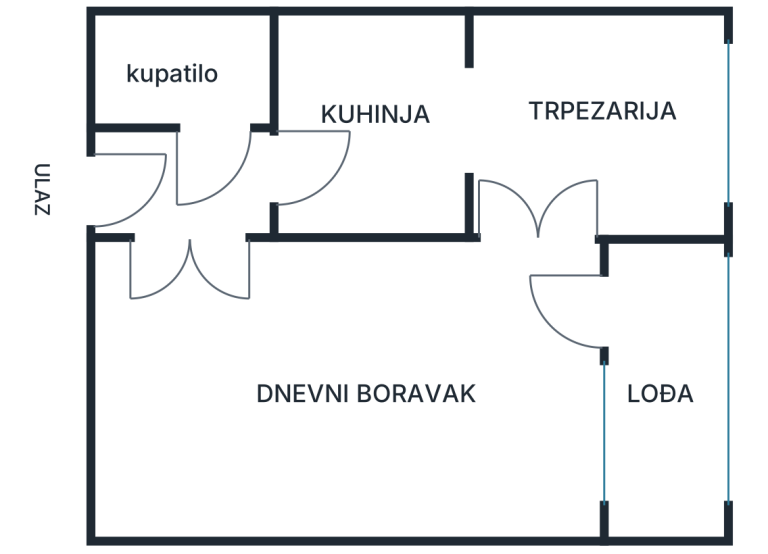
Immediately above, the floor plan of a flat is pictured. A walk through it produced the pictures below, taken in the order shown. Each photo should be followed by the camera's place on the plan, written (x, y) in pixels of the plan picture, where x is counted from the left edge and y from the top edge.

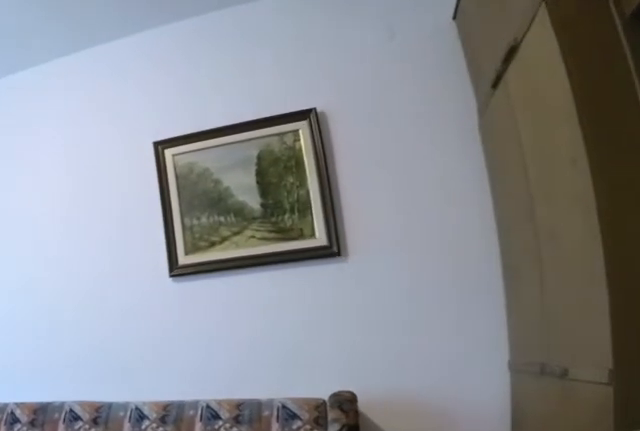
(206, 283)
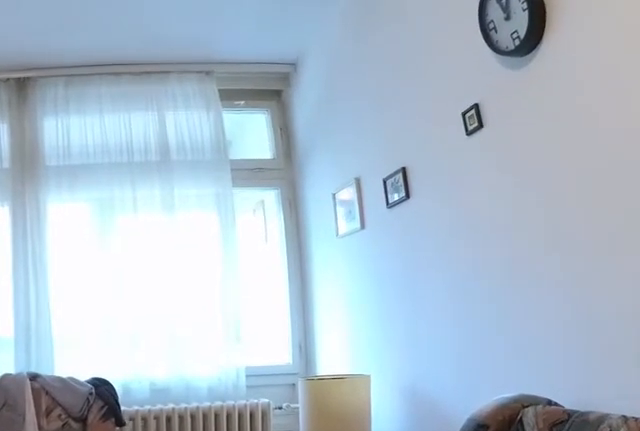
(271, 368)
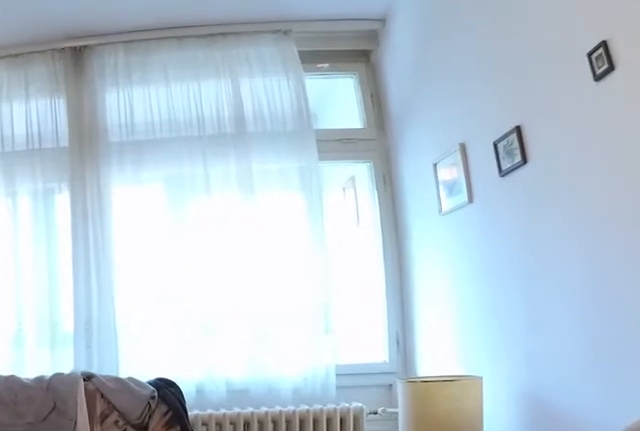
(289, 368)
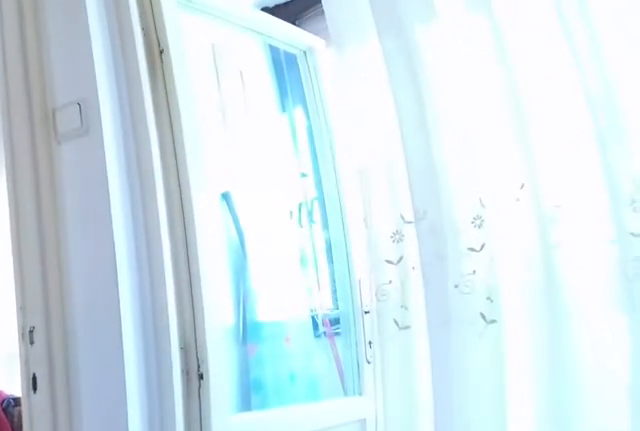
(515, 334)
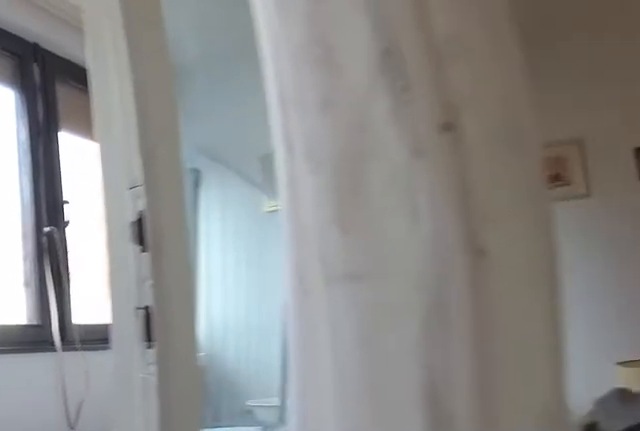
(584, 305)
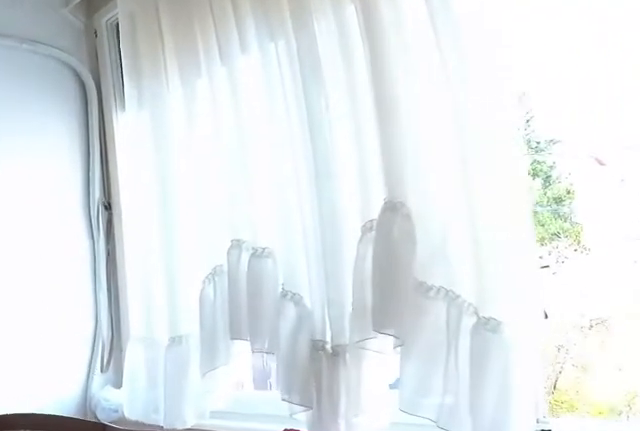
(552, 184)
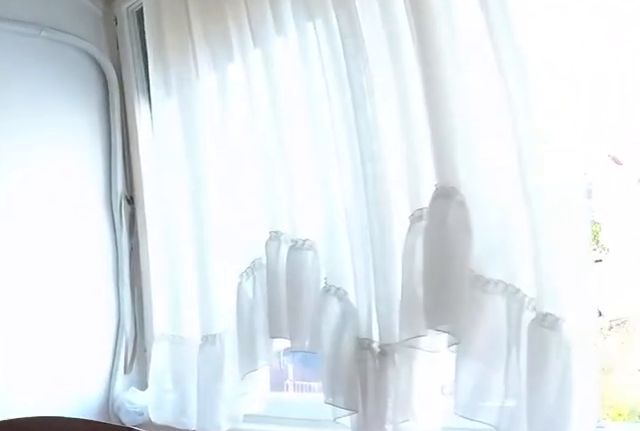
(563, 182)
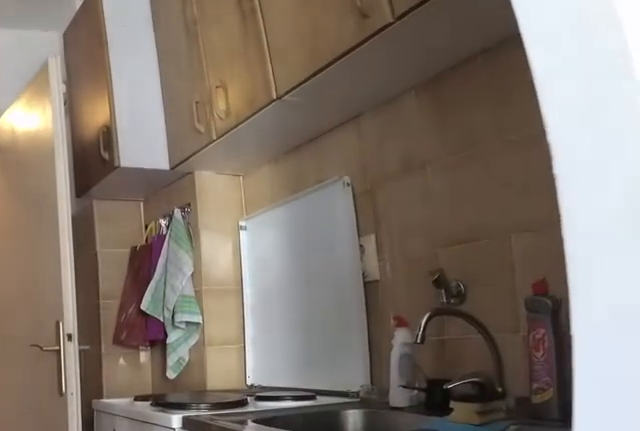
(523, 135)
